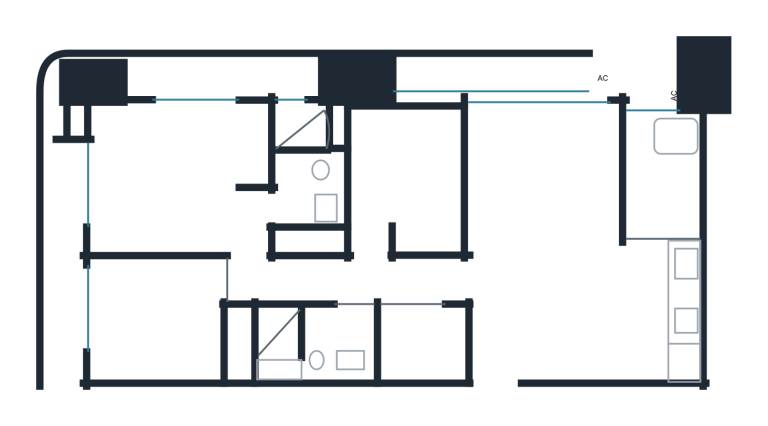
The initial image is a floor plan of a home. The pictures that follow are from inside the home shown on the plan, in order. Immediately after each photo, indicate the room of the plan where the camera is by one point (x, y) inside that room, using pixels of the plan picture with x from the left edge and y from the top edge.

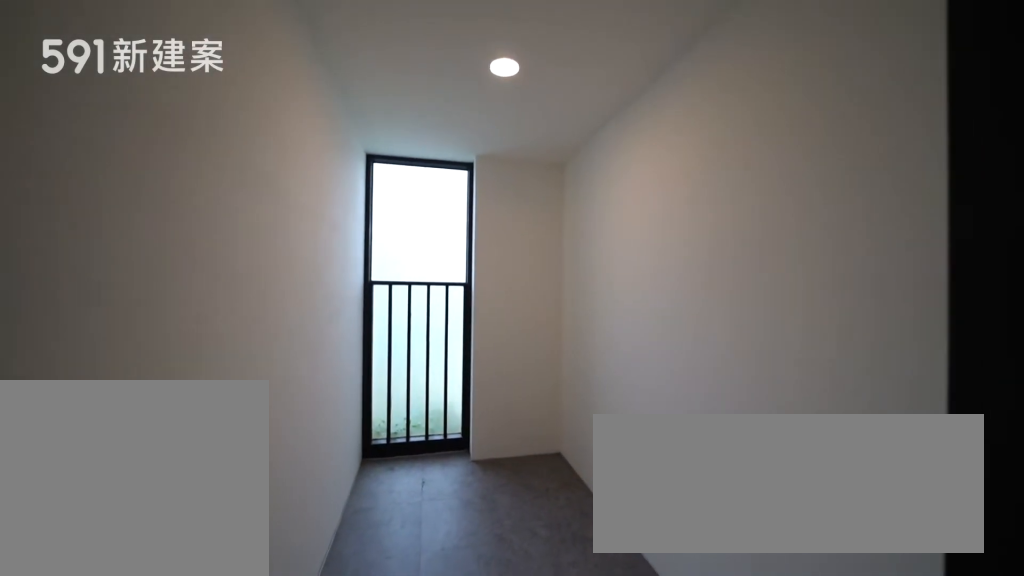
(665, 169)
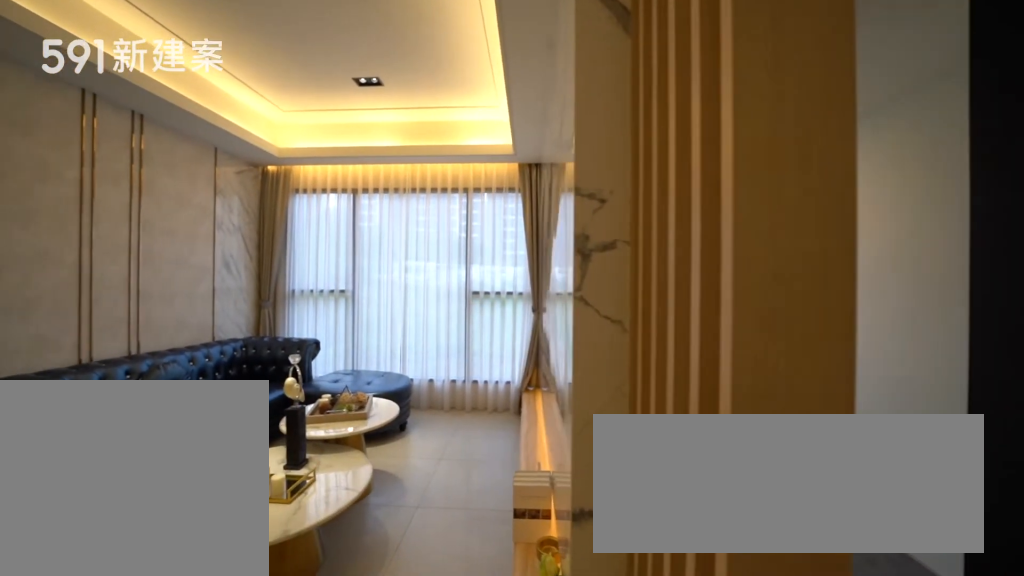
(542, 179)
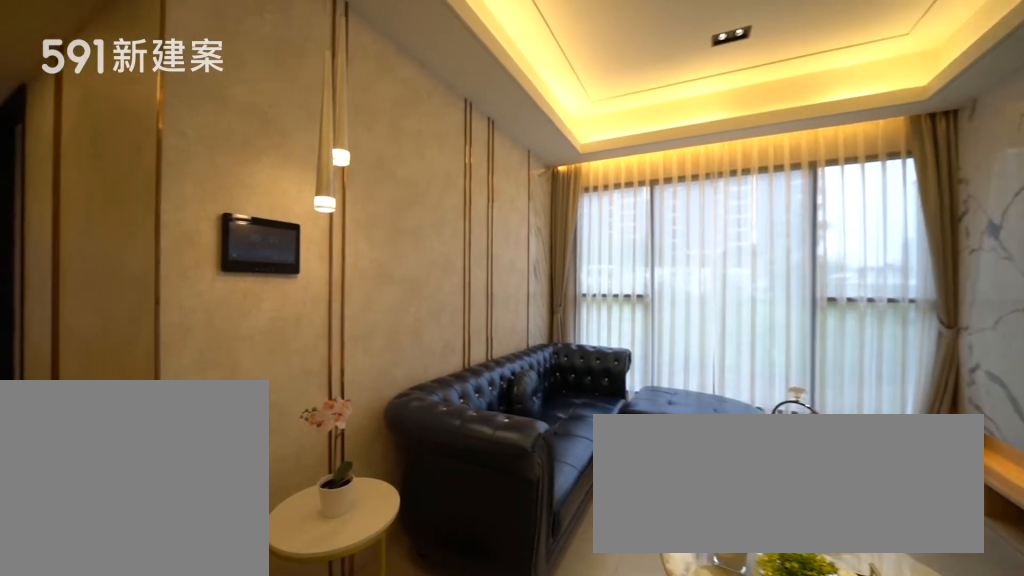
(542, 179)
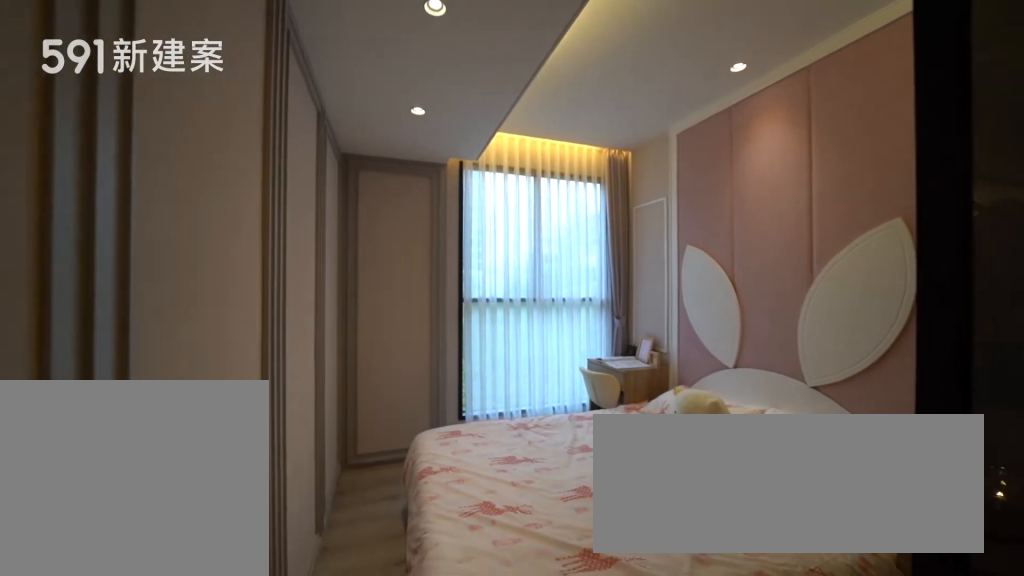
(410, 175)
